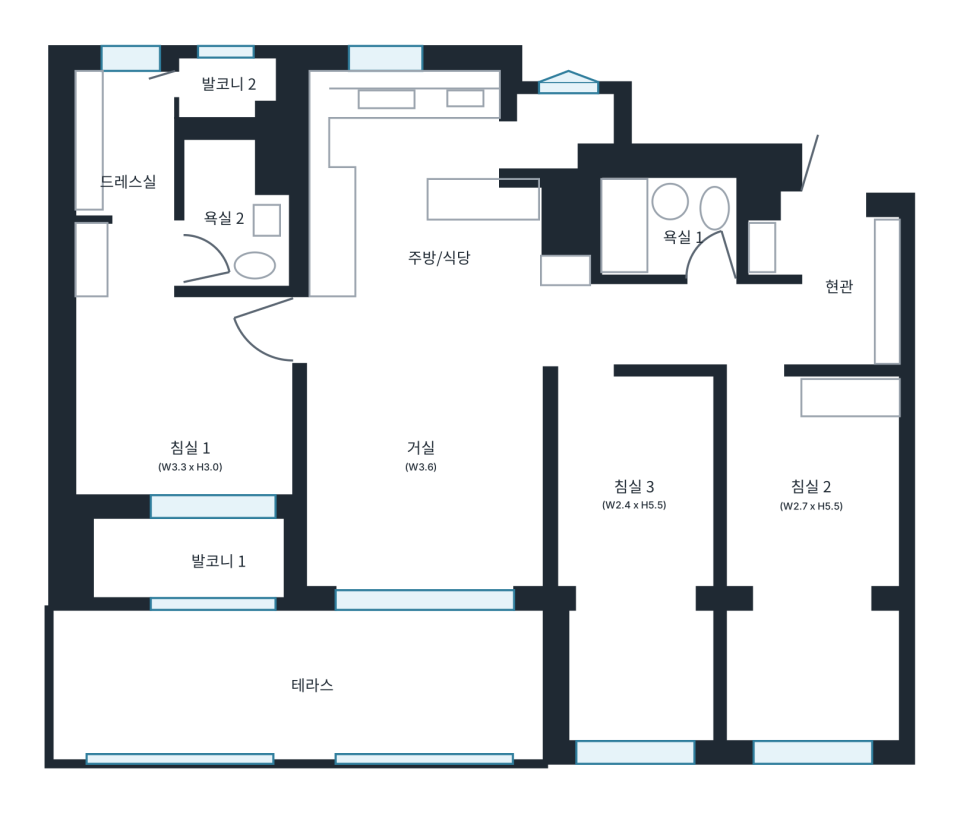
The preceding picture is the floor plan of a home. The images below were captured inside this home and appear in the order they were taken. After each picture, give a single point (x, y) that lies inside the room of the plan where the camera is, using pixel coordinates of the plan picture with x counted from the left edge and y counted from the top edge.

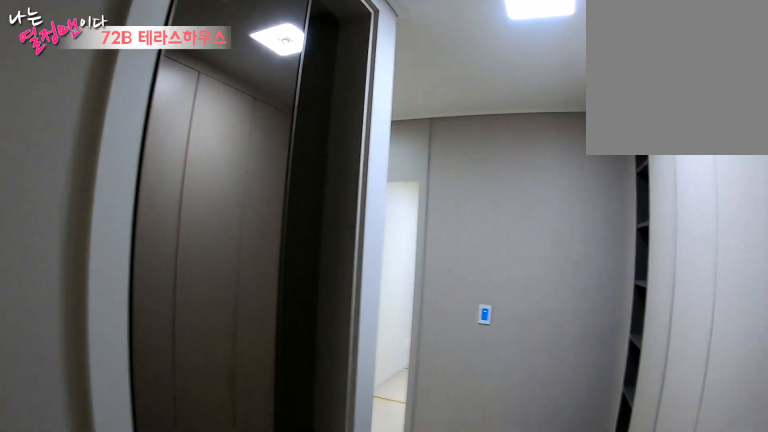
(845, 285)
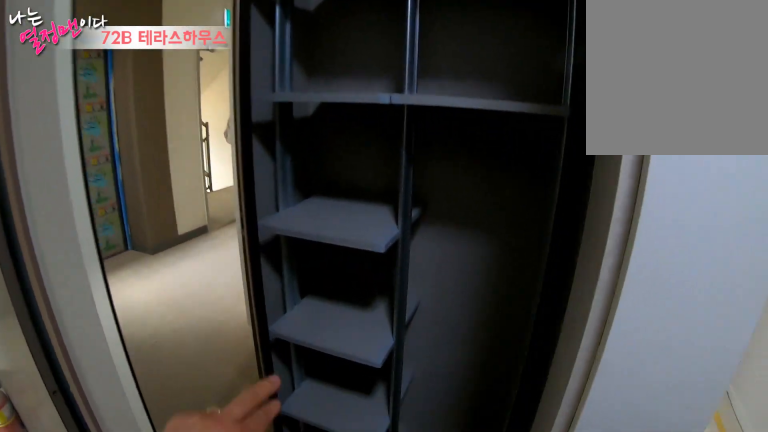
(845, 285)
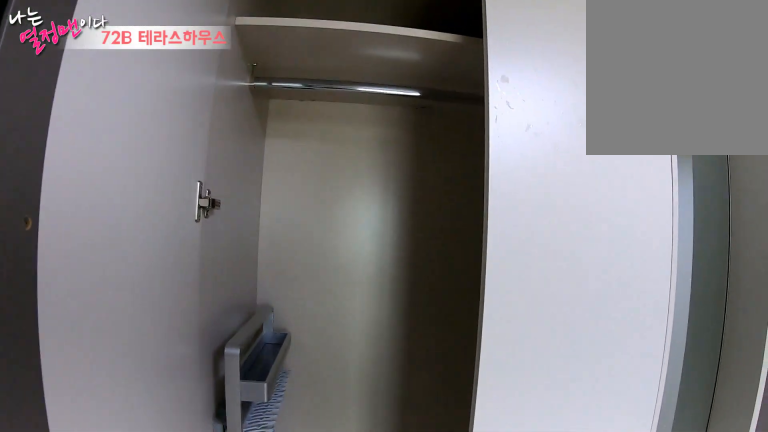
(813, 511)
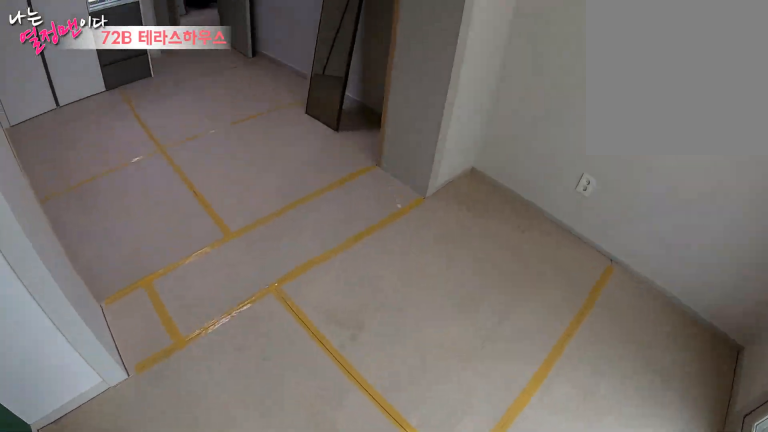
(813, 511)
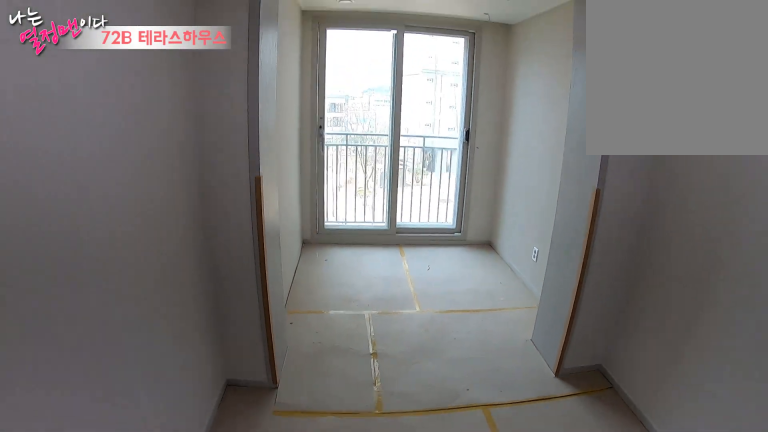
(637, 503)
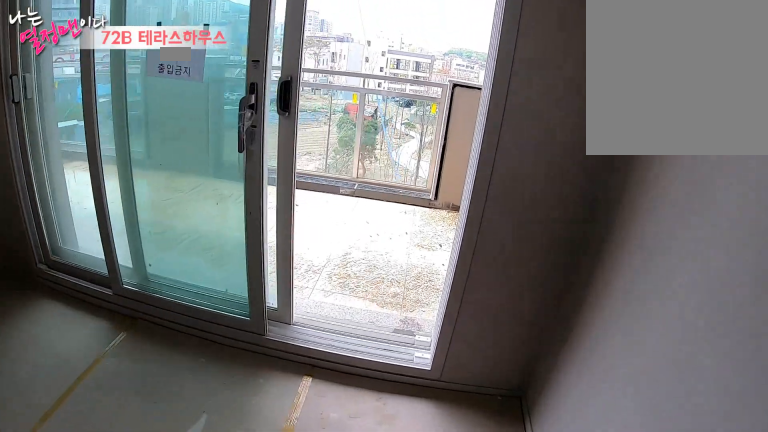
(417, 464)
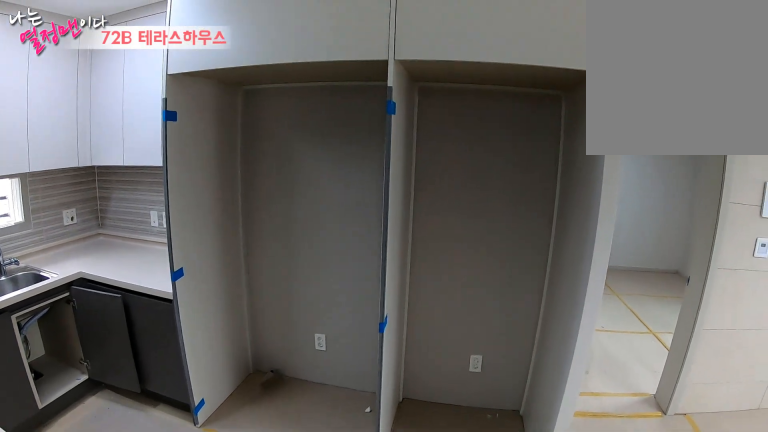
(430, 257)
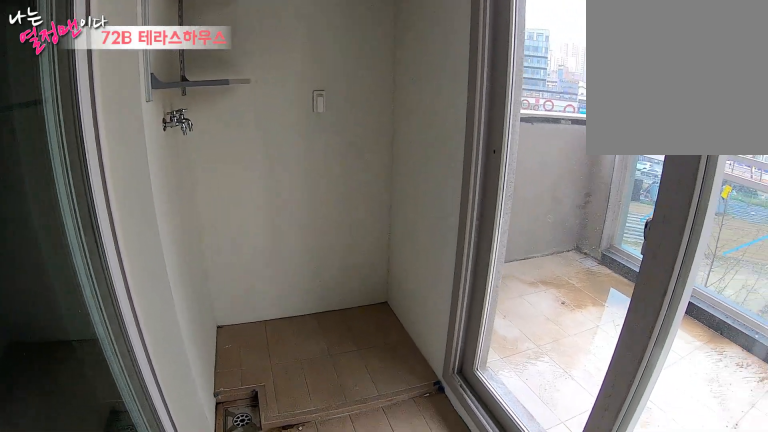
(190, 458)
